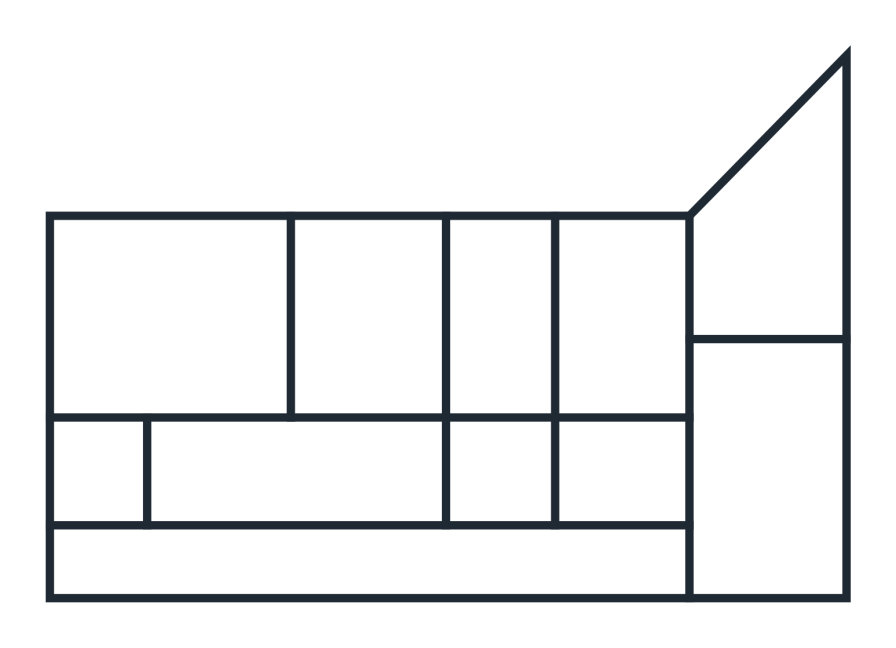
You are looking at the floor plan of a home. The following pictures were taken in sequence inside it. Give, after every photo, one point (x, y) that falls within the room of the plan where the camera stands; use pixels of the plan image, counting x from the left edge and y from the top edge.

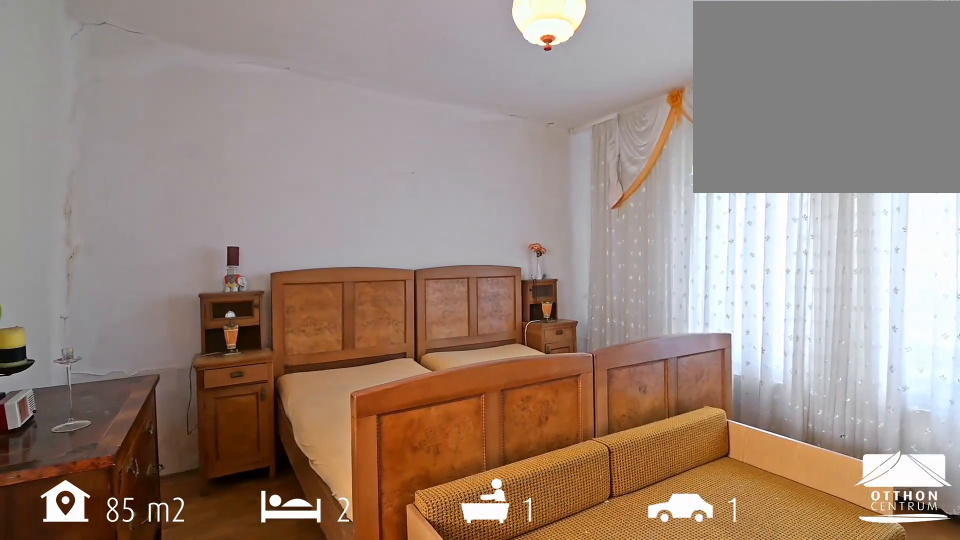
(174, 320)
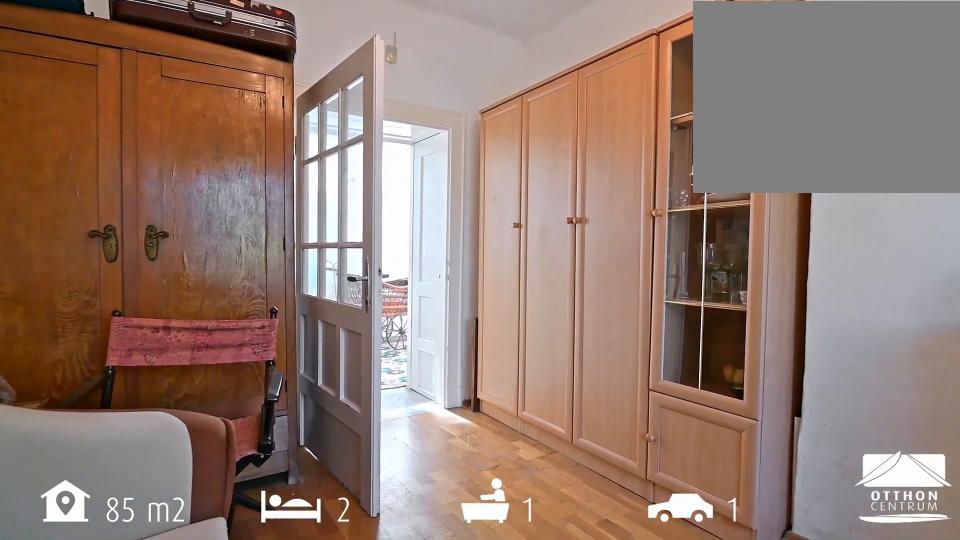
(373, 320)
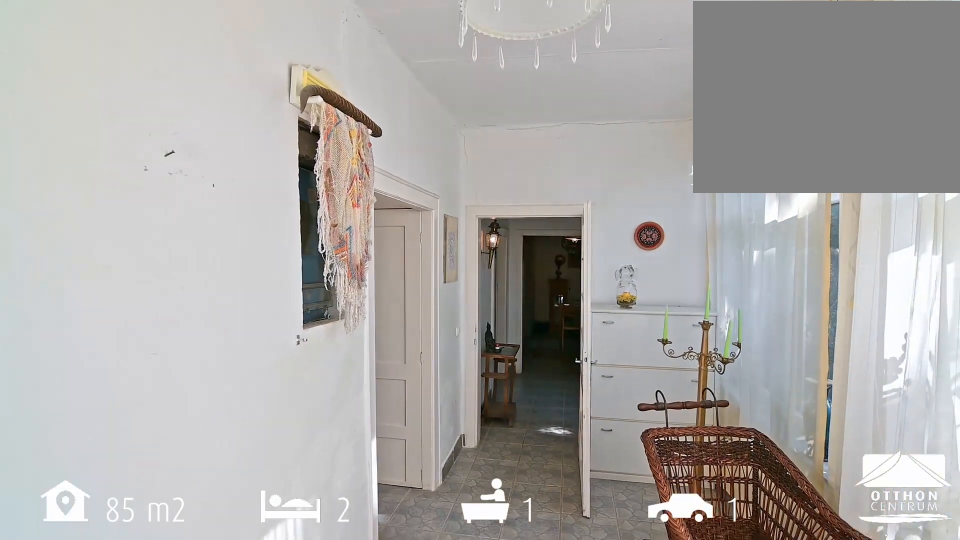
(303, 479)
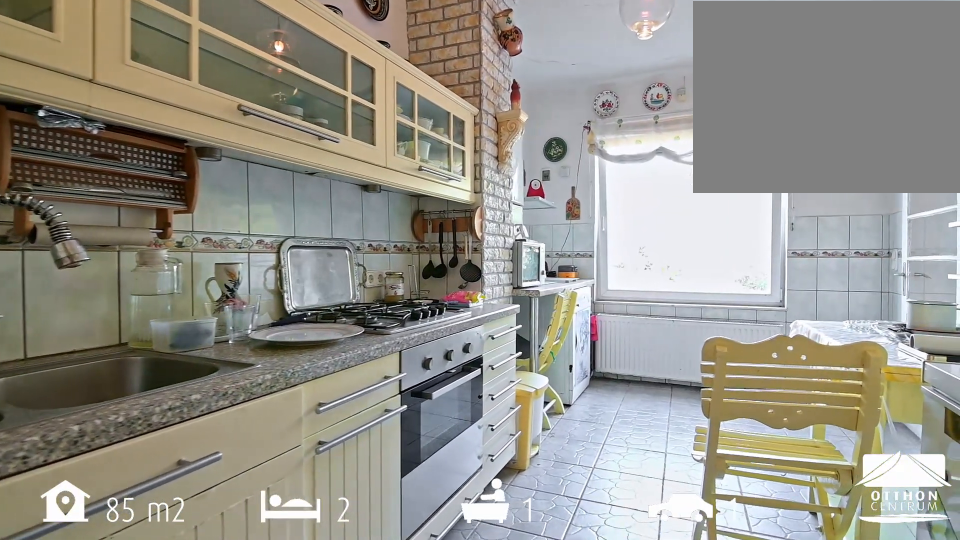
(626, 335)
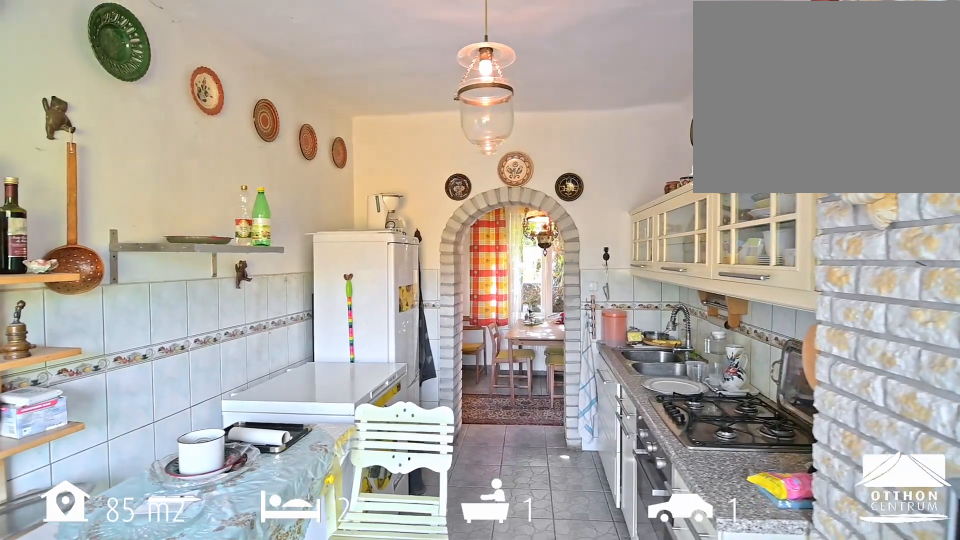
(626, 335)
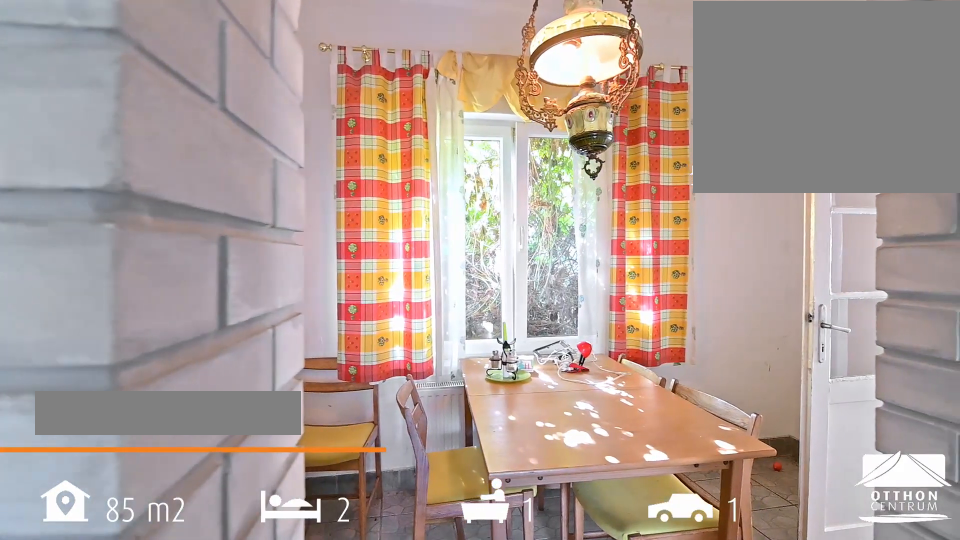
(626, 474)
